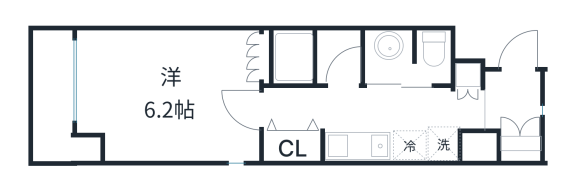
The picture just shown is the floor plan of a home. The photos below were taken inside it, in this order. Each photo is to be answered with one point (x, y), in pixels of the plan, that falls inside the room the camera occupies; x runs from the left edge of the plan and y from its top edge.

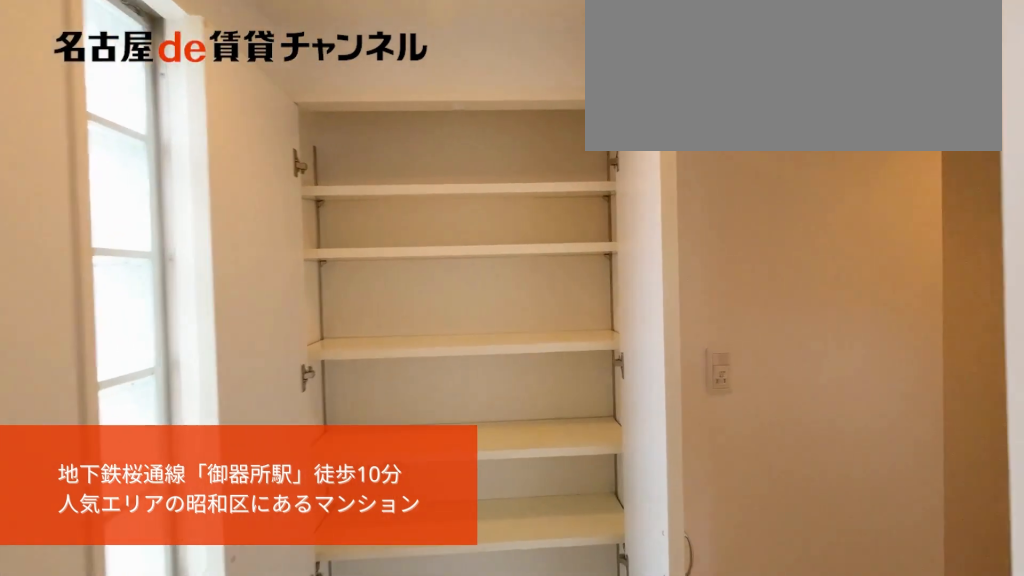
(512, 110)
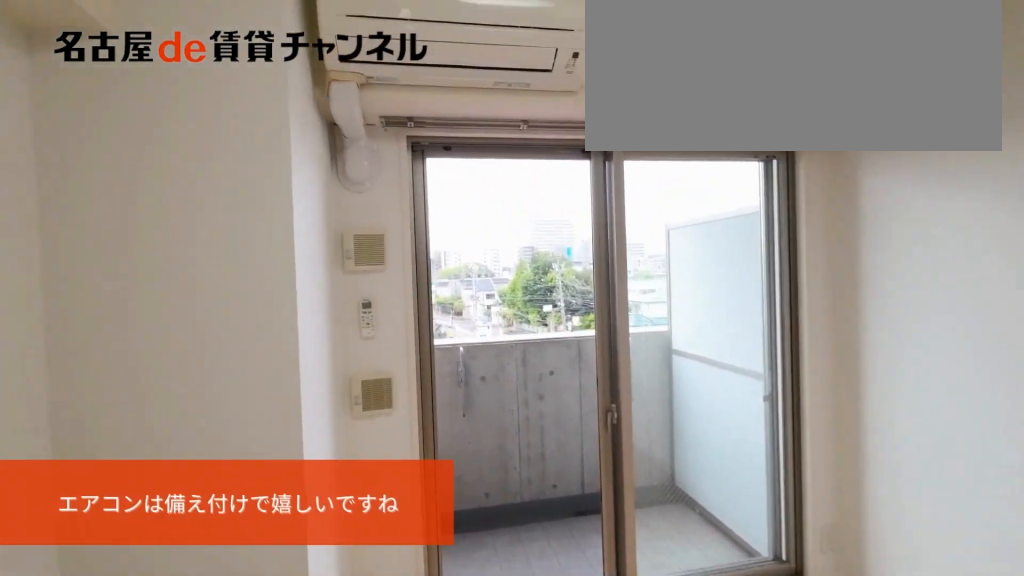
(168, 94)
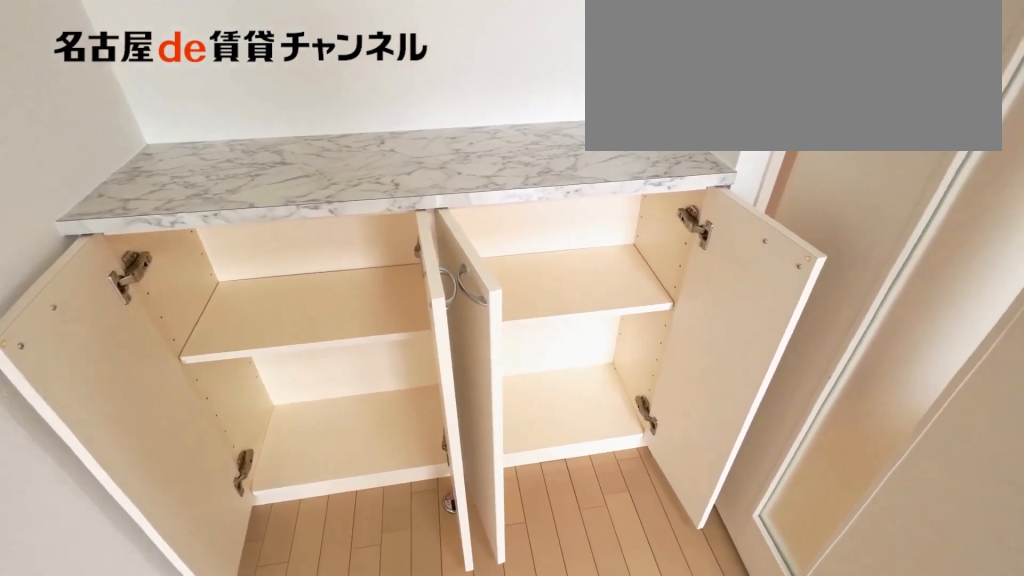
(168, 94)
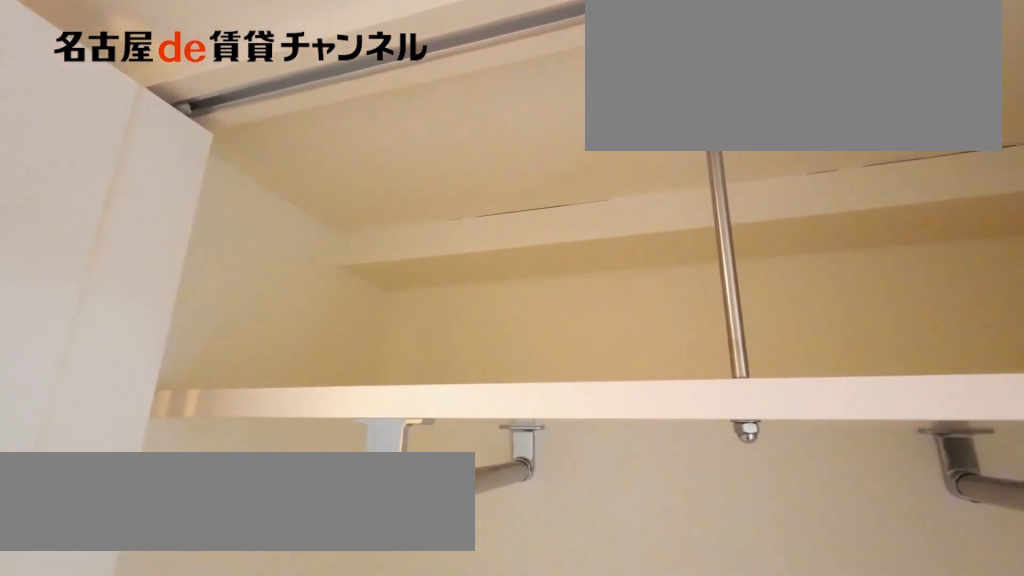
(294, 145)
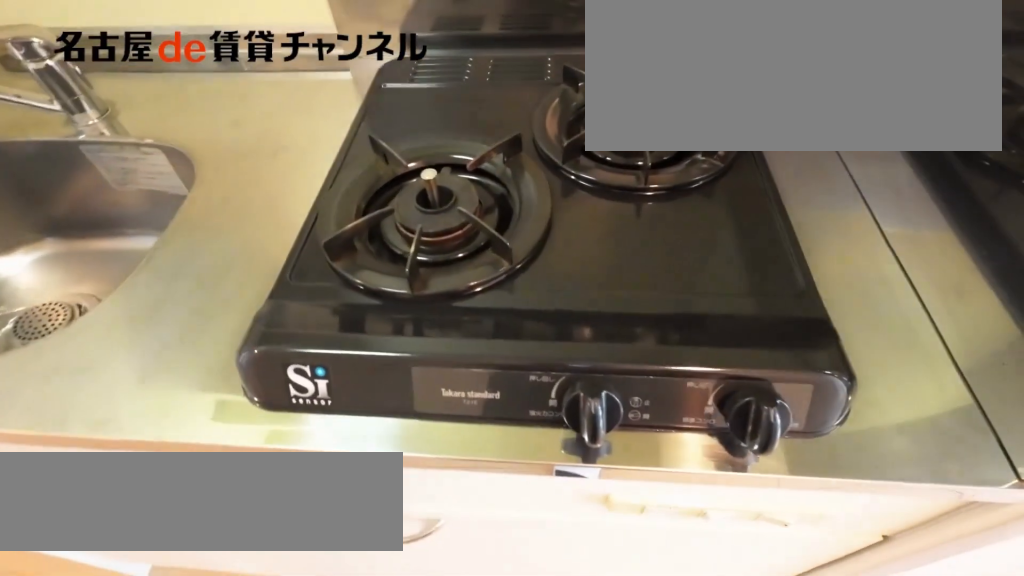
(372, 146)
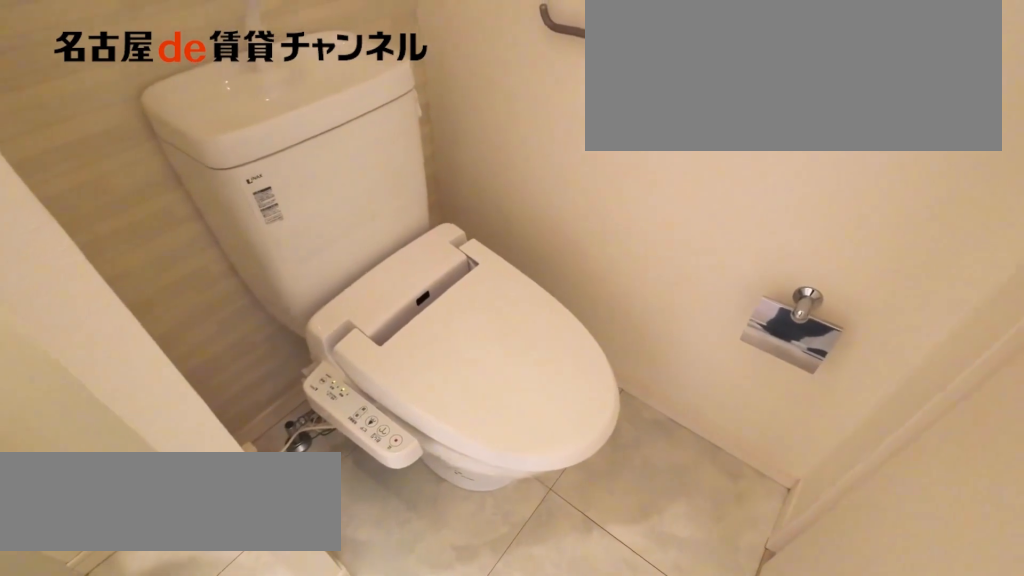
(408, 58)
